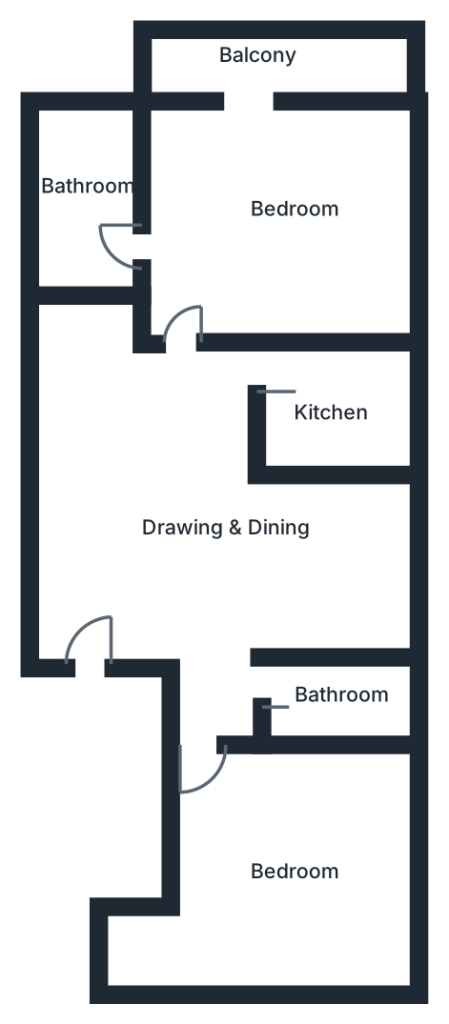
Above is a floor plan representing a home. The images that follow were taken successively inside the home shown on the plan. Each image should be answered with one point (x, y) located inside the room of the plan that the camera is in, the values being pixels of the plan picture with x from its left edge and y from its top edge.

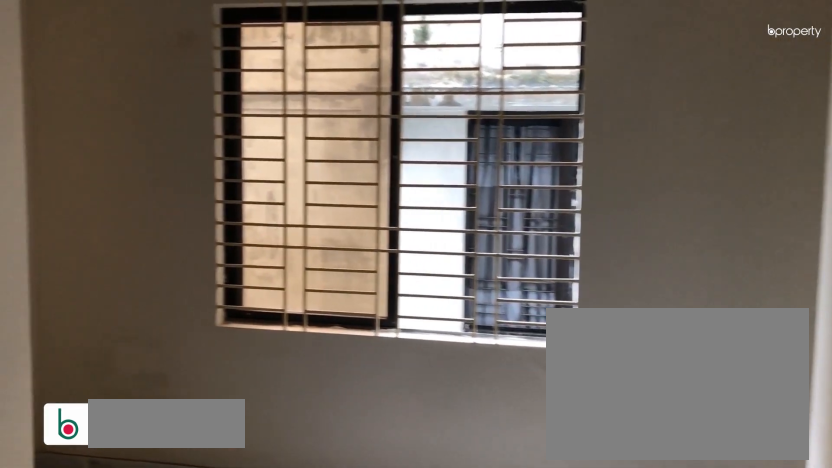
(291, 892)
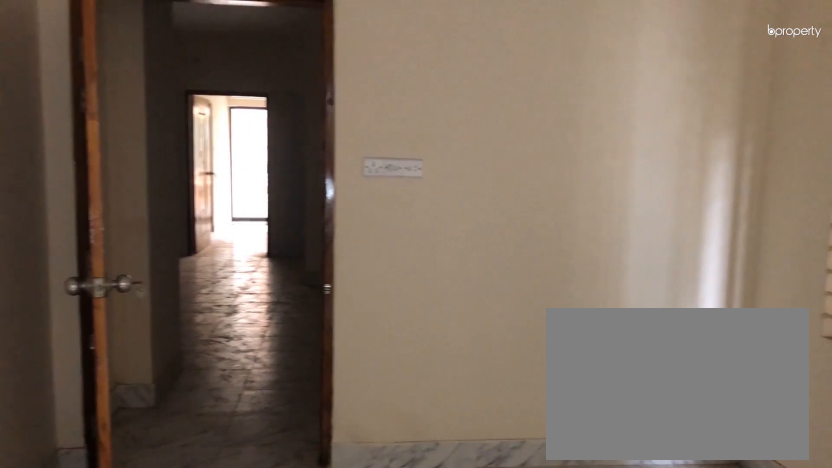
(291, 892)
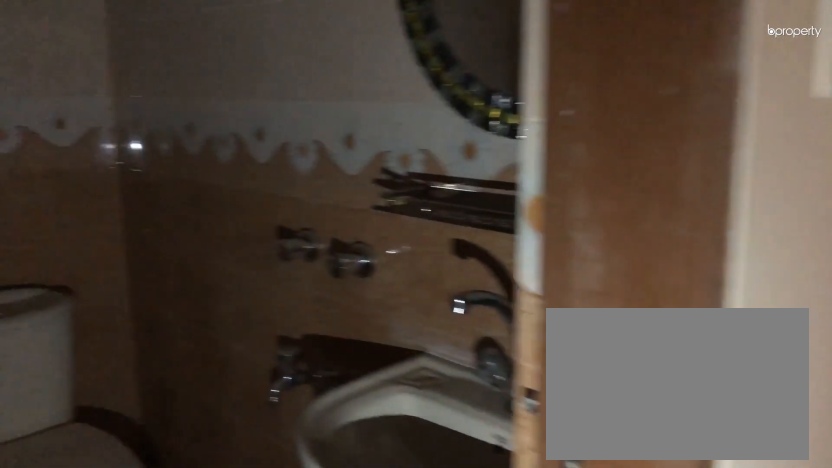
(350, 706)
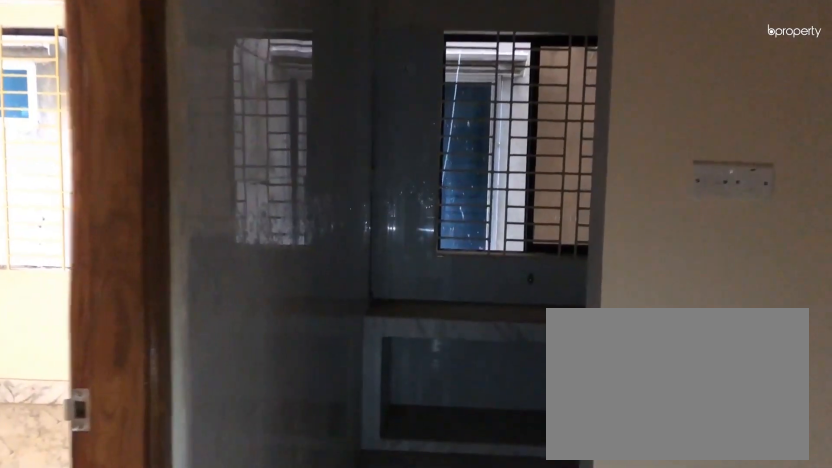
(336, 410)
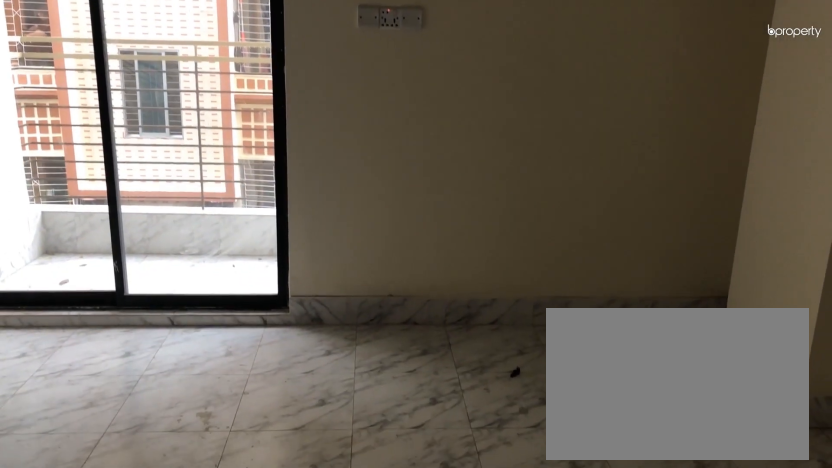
(286, 225)
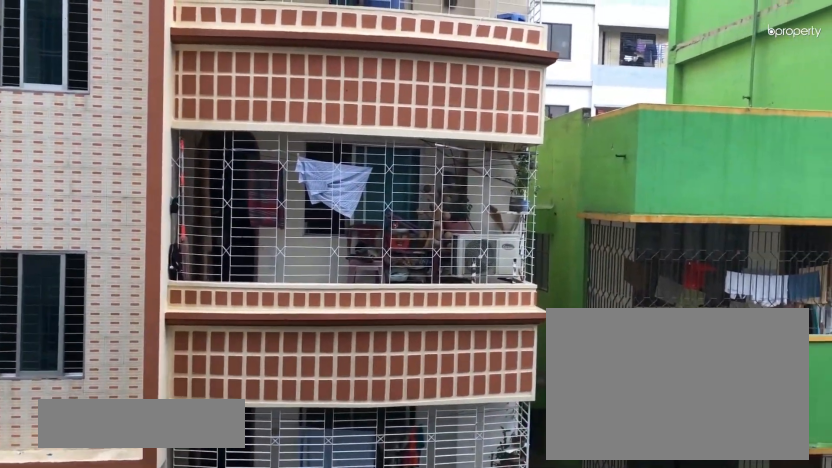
(251, 56)
